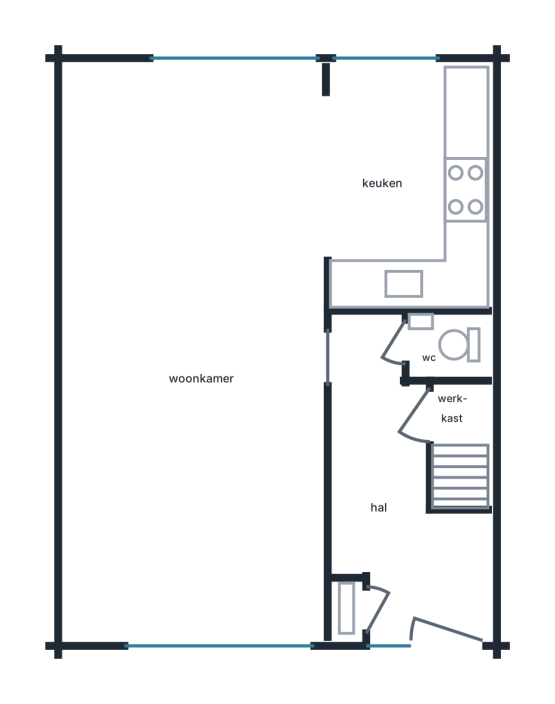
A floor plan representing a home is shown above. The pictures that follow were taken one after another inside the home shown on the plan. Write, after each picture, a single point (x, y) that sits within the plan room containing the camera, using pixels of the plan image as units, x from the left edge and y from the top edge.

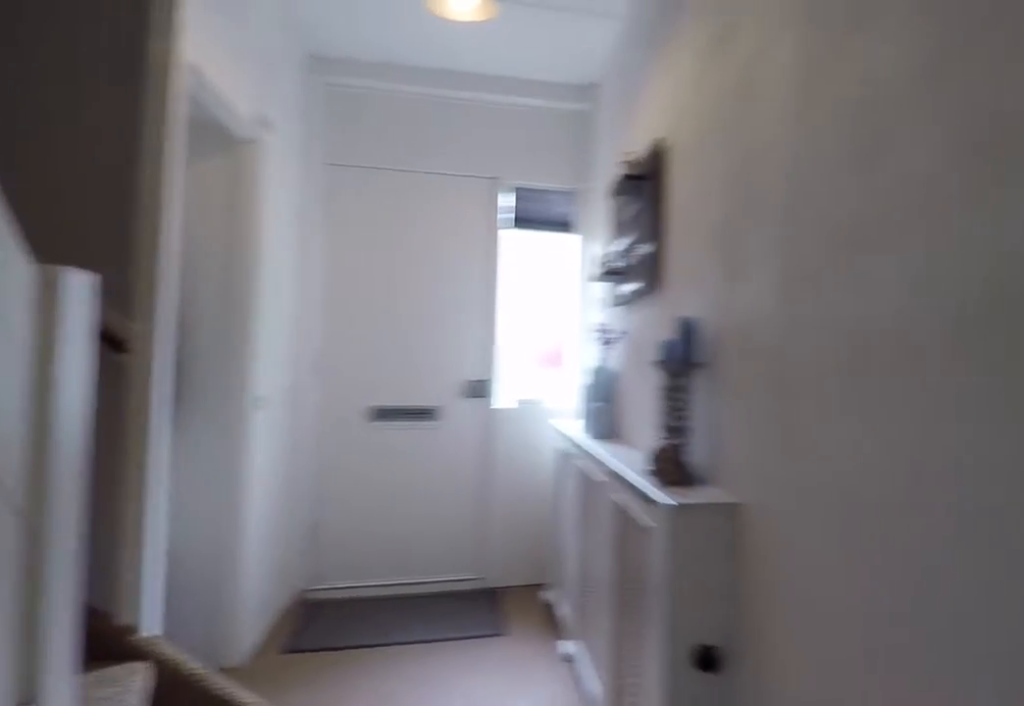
(397, 501)
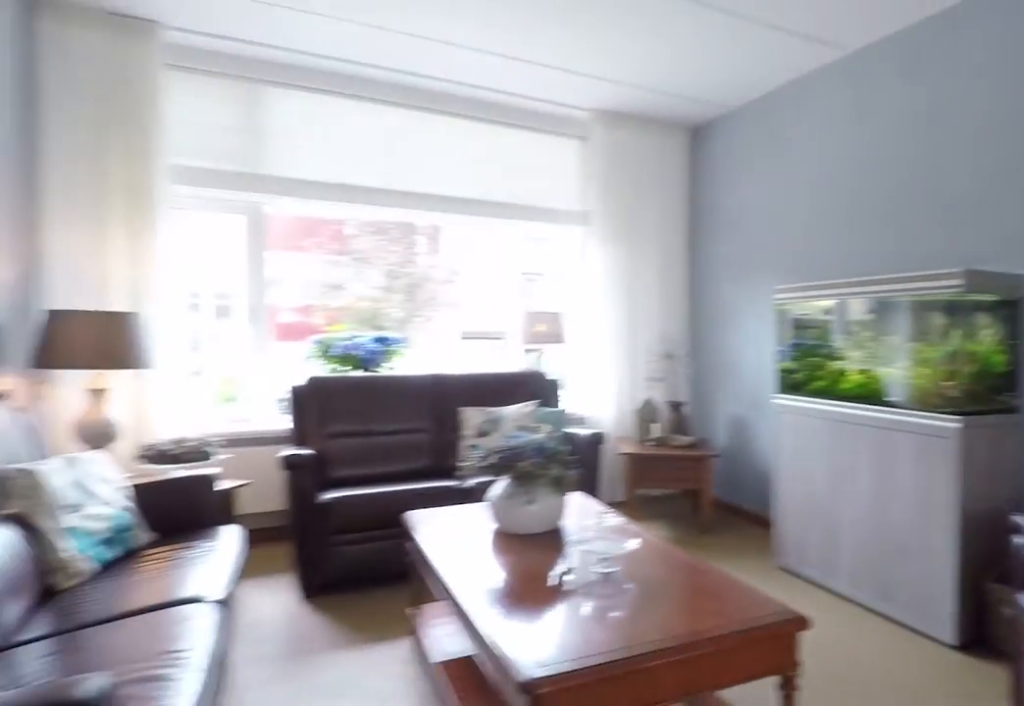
(201, 237)
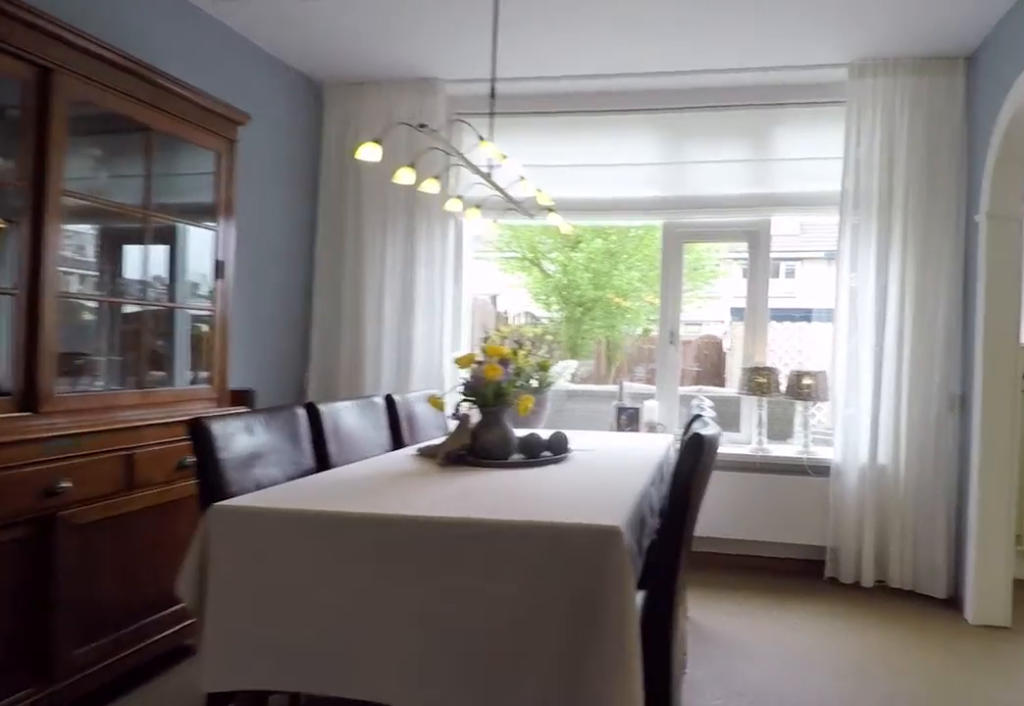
(201, 237)
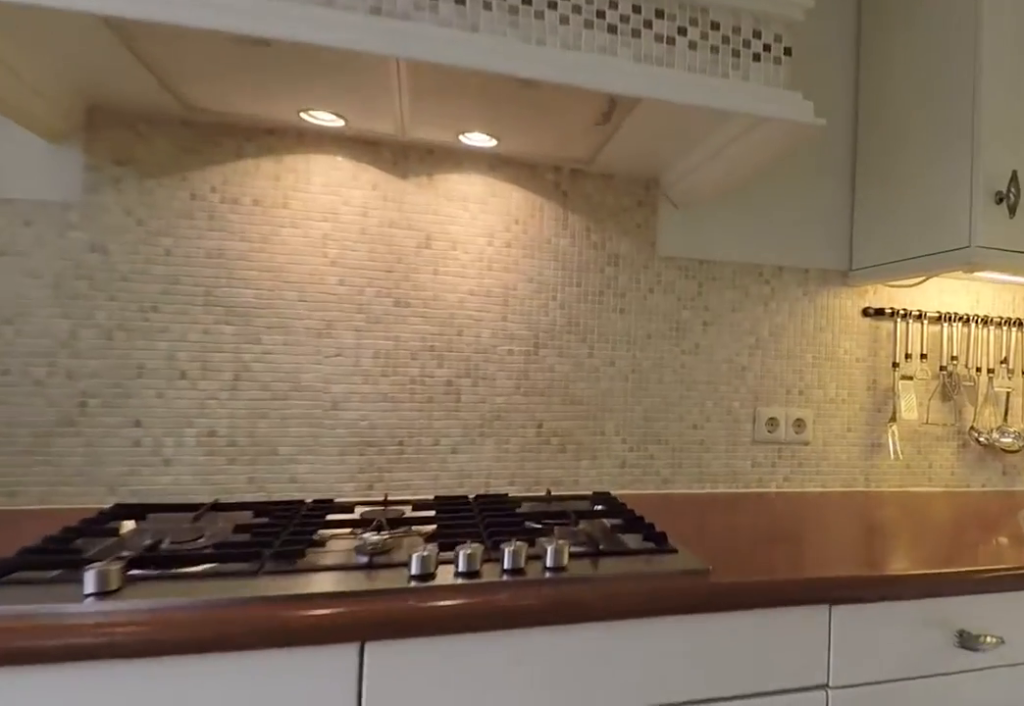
(405, 188)
